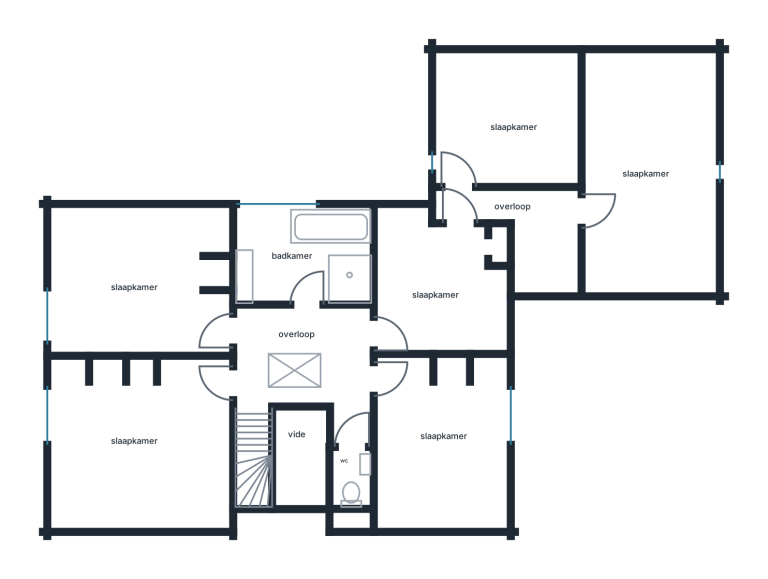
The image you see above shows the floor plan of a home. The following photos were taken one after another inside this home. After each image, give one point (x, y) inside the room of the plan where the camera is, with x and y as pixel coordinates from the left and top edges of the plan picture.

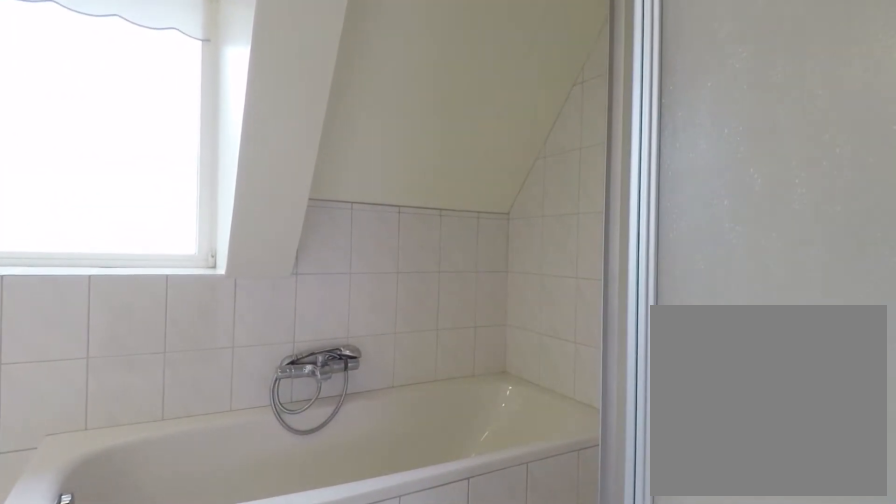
(303, 255)
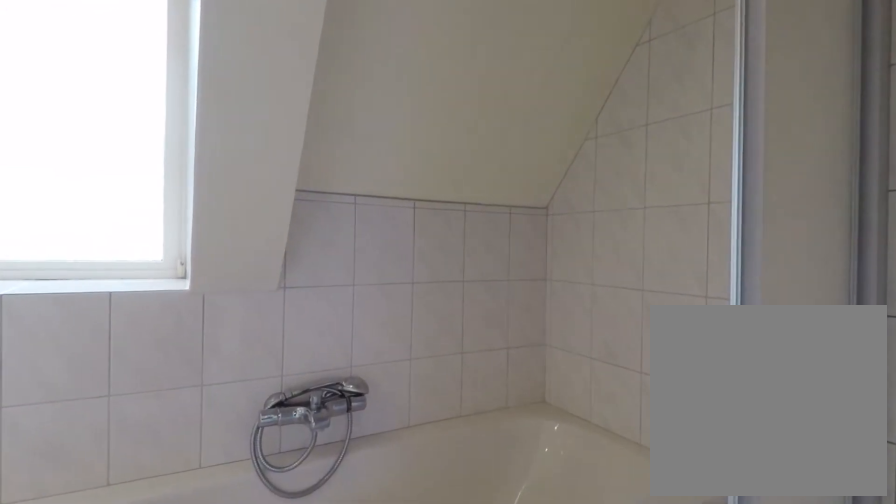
(303, 255)
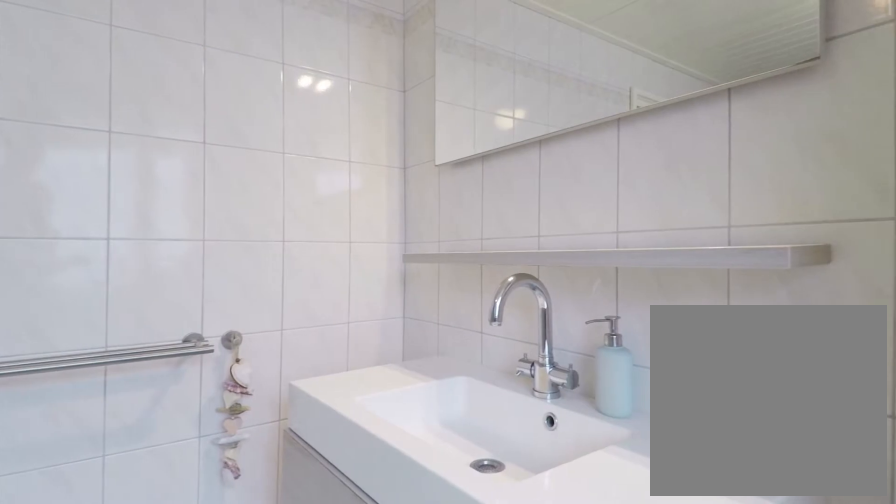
(303, 255)
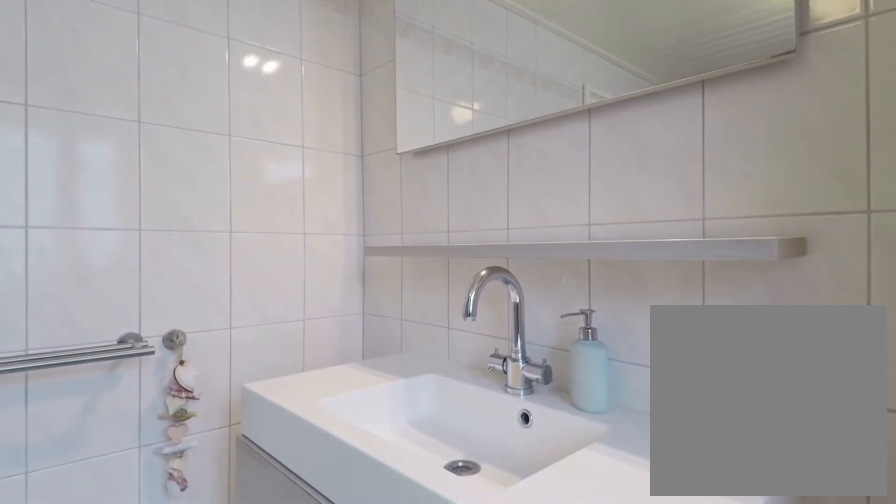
(303, 255)
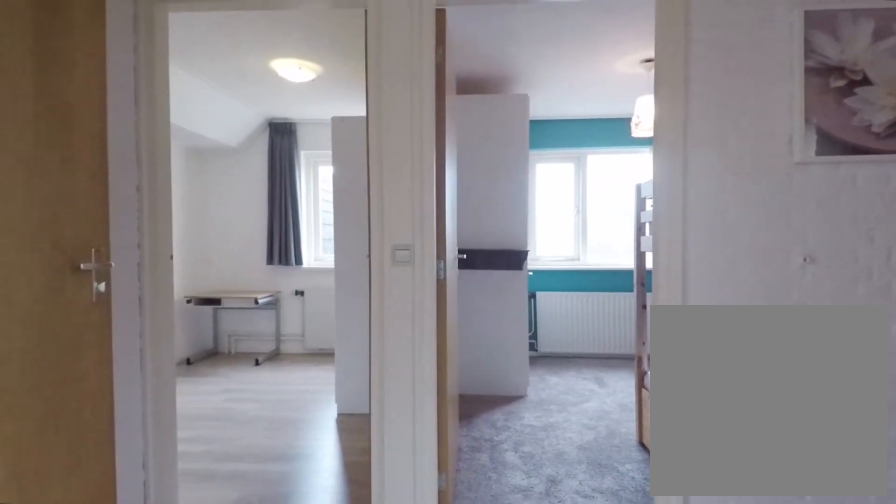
(307, 364)
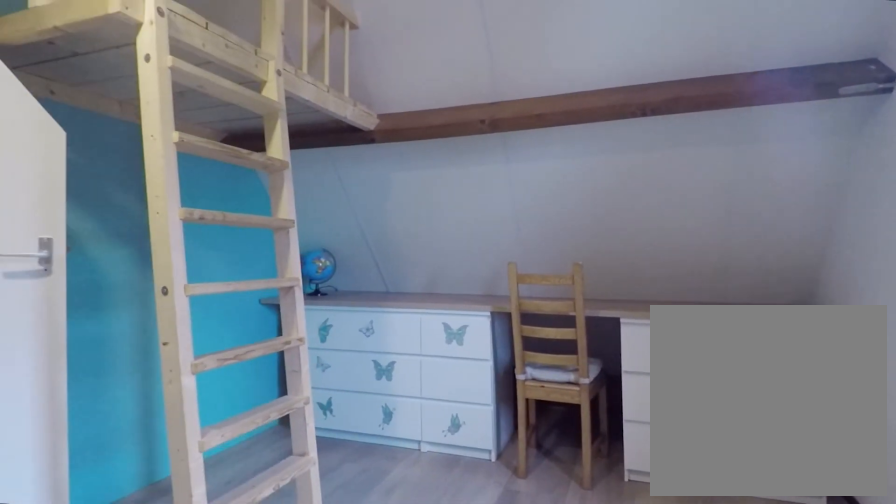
(649, 173)
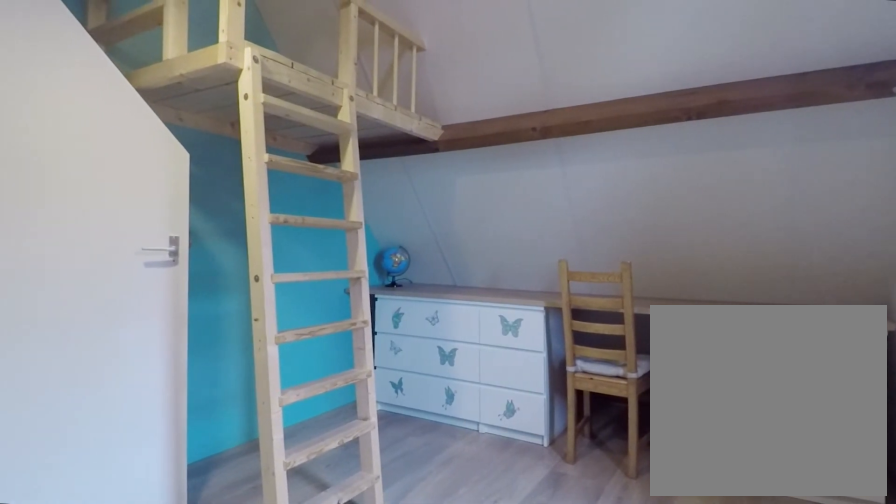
(649, 173)
